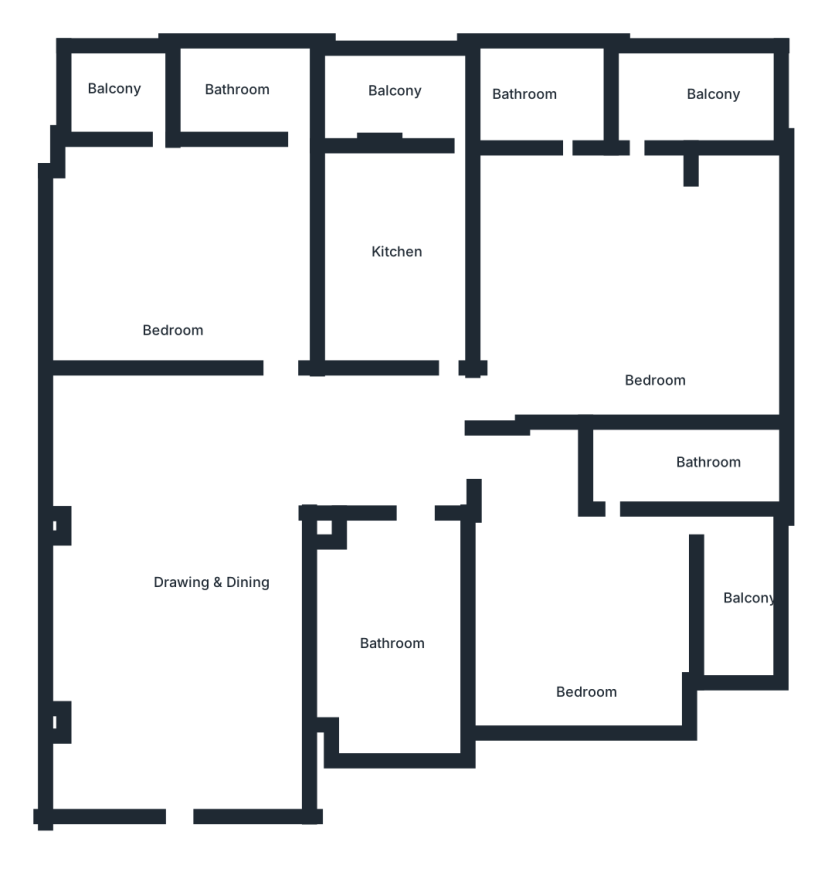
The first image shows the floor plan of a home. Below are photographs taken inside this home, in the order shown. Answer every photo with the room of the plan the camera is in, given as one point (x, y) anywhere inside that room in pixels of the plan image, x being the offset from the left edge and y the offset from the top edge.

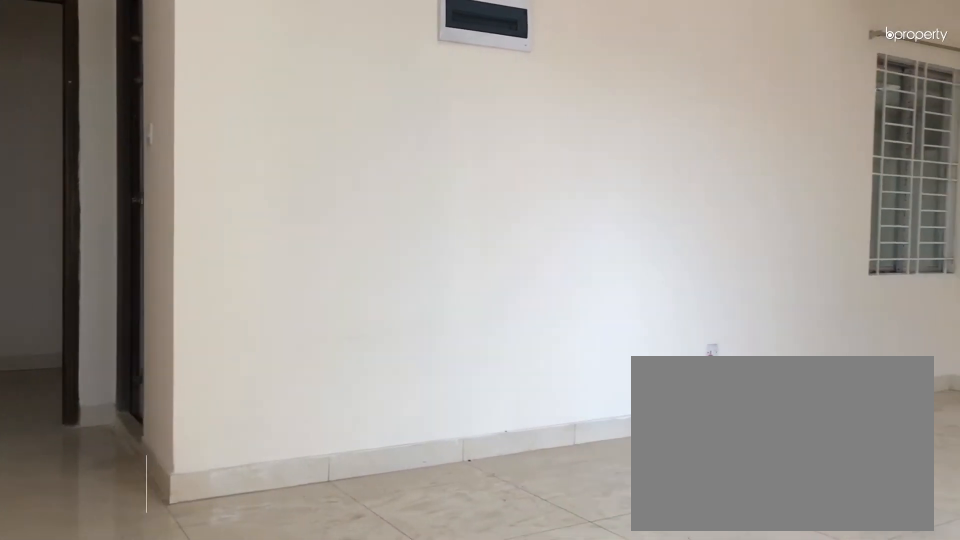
(215, 541)
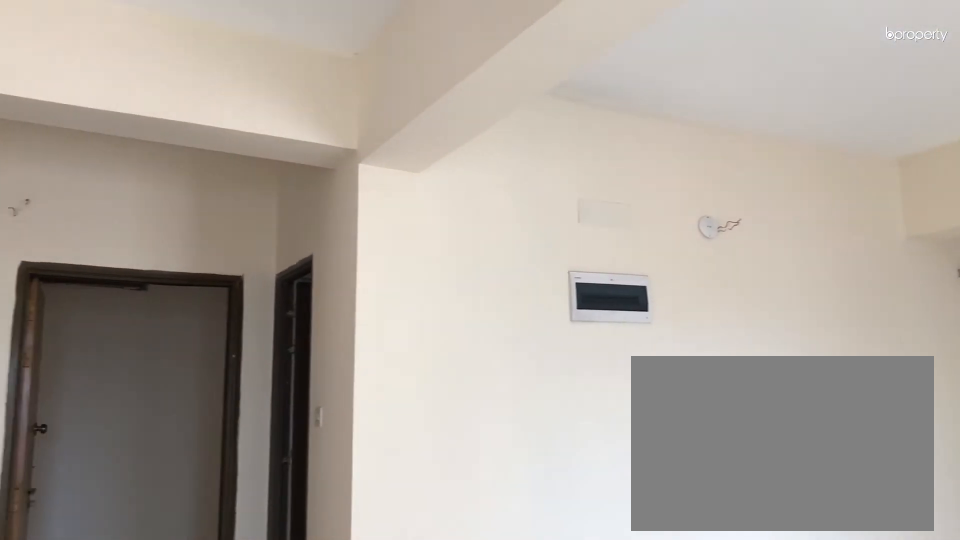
(216, 540)
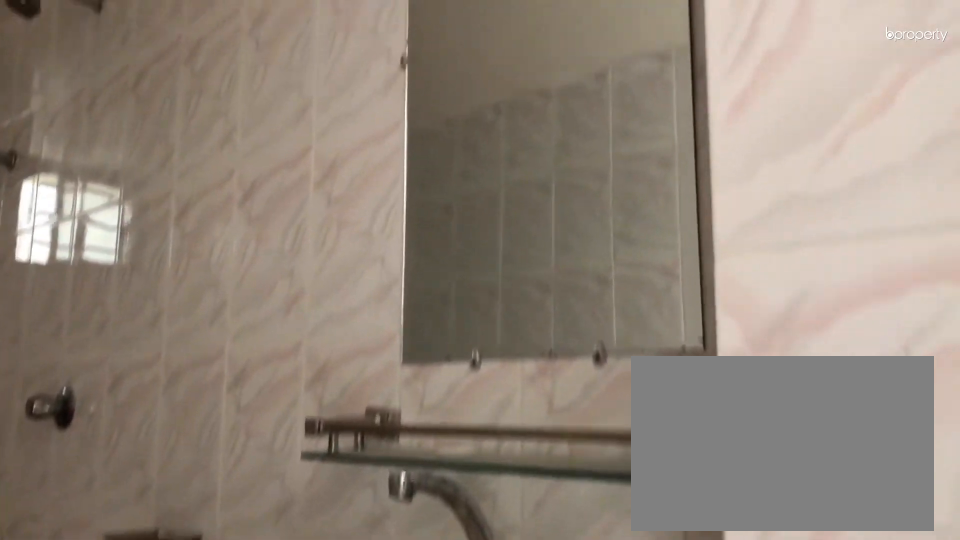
(386, 625)
